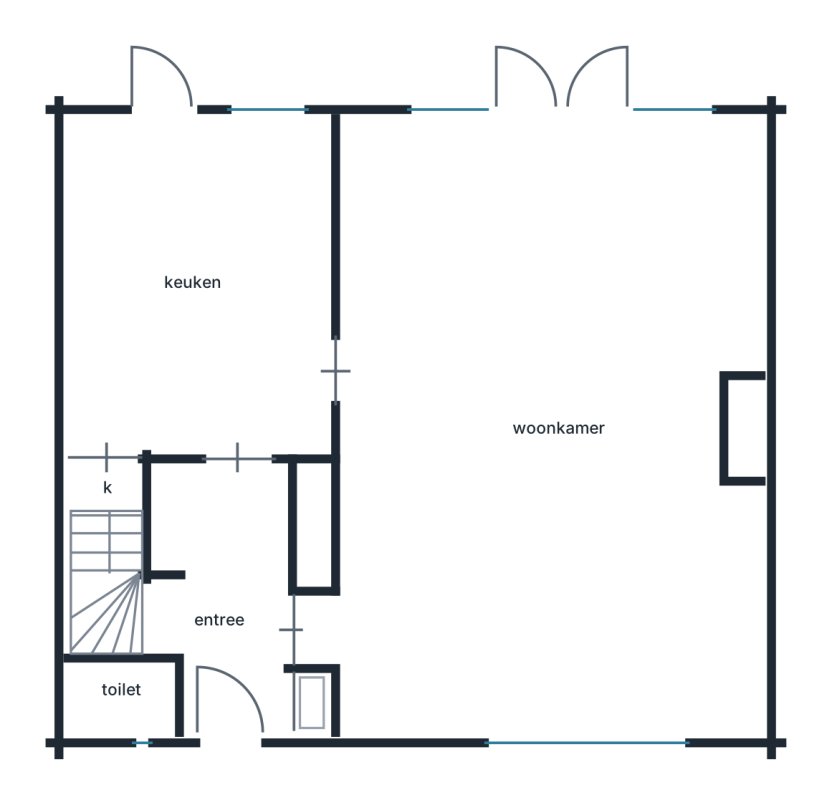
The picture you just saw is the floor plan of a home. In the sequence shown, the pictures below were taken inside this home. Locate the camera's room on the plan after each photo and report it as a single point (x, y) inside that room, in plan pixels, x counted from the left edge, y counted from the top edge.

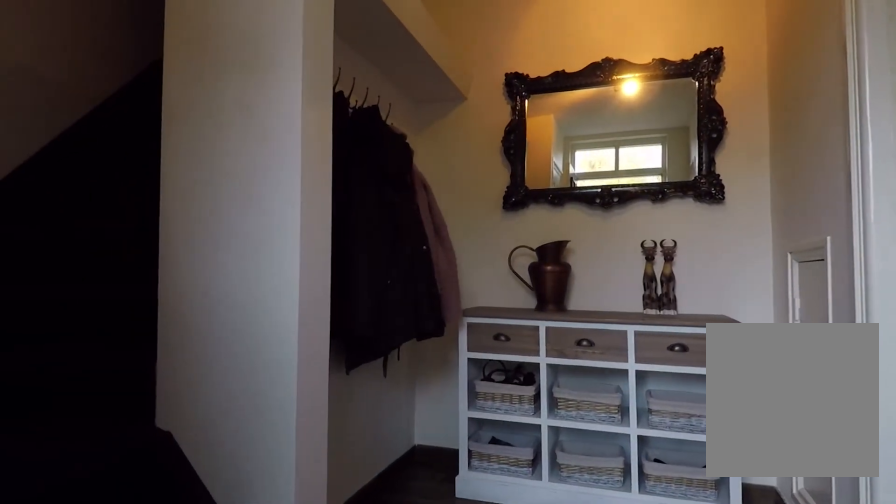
(224, 596)
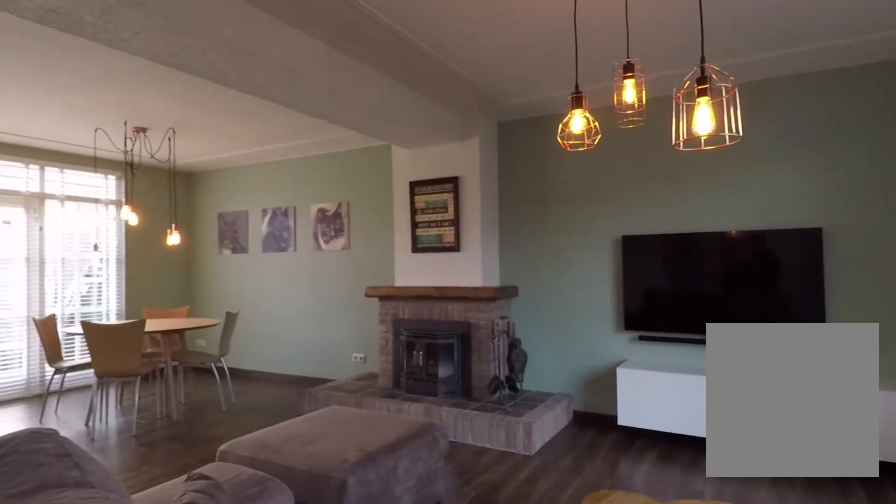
(553, 195)
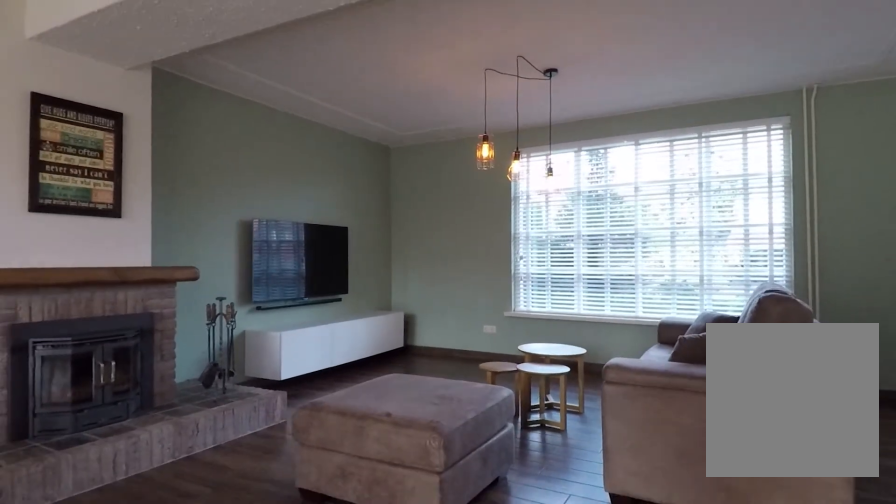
(553, 195)
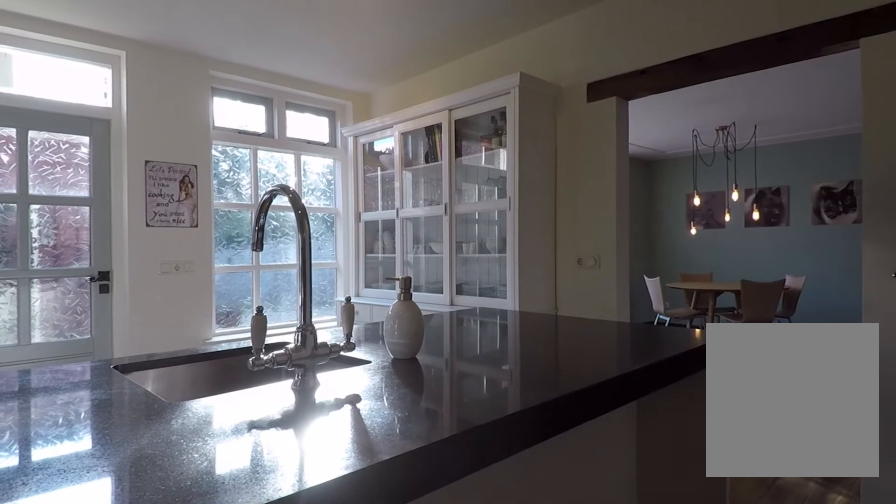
(201, 246)
